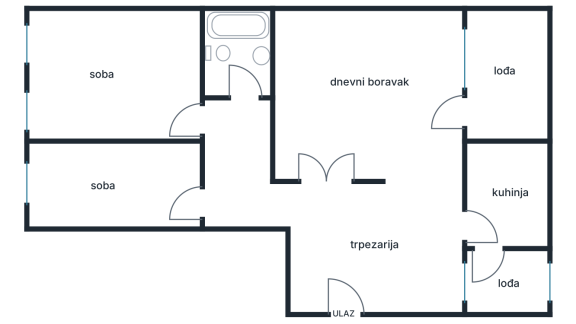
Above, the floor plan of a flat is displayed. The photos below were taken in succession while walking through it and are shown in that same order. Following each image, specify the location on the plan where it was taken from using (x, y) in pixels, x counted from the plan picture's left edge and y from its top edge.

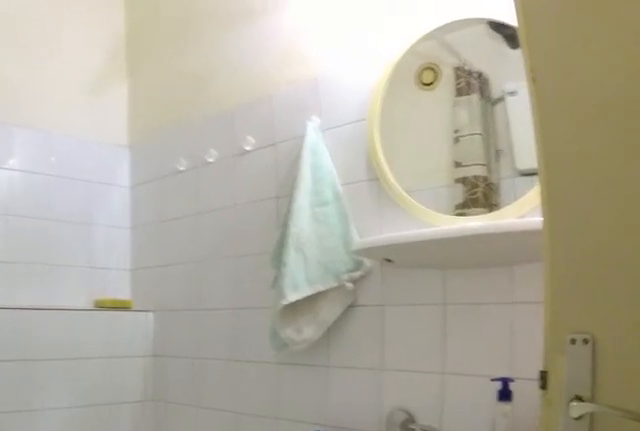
(233, 81)
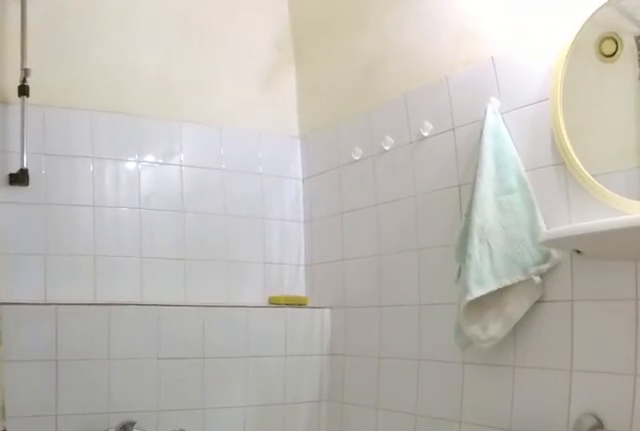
(236, 81)
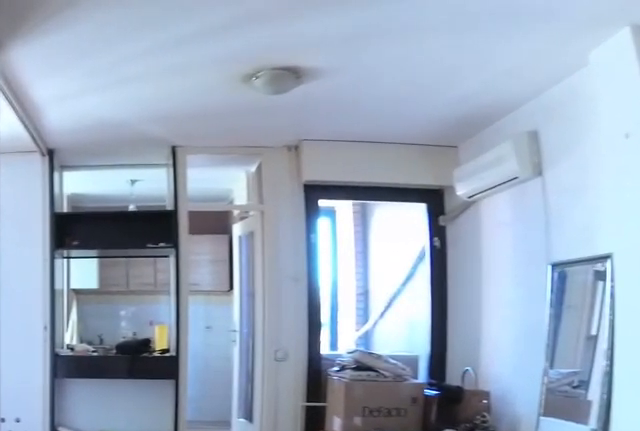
(261, 203)
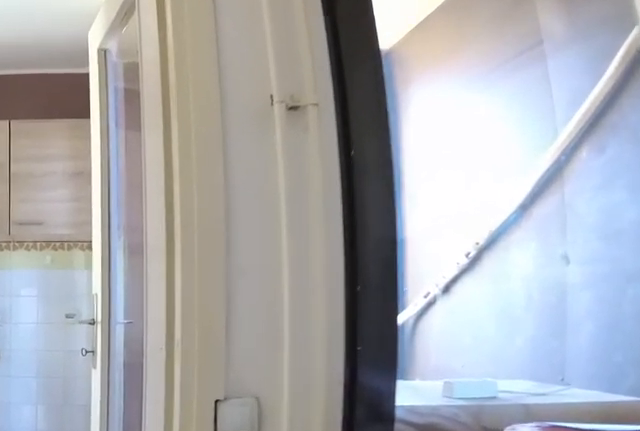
(405, 216)
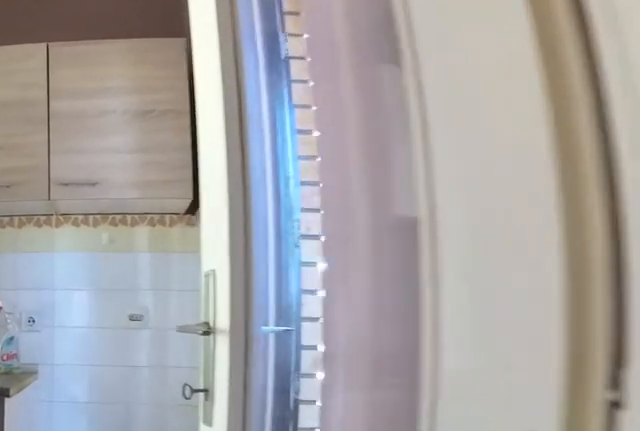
(431, 219)
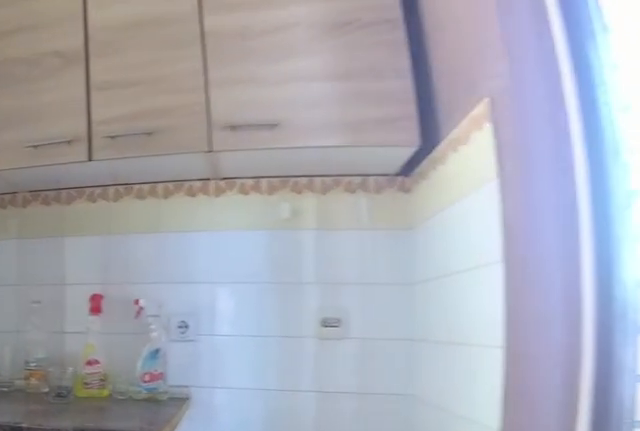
(460, 224)
